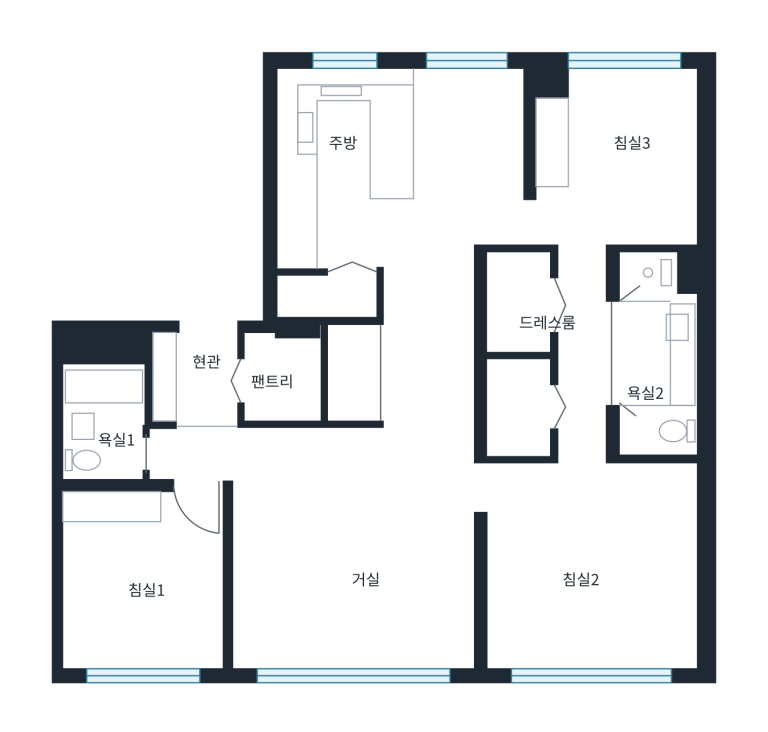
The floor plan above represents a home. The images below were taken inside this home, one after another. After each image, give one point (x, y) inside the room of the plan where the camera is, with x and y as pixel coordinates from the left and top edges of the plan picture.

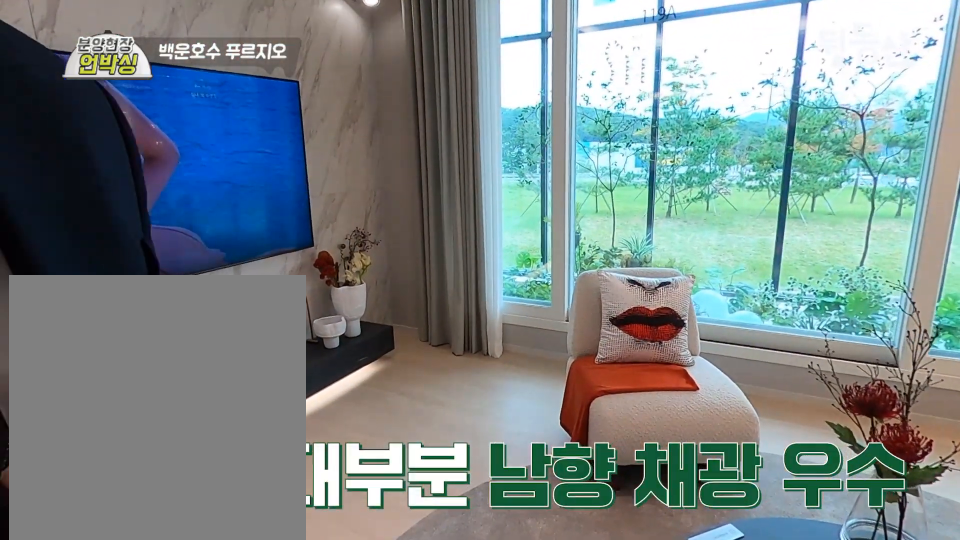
(369, 598)
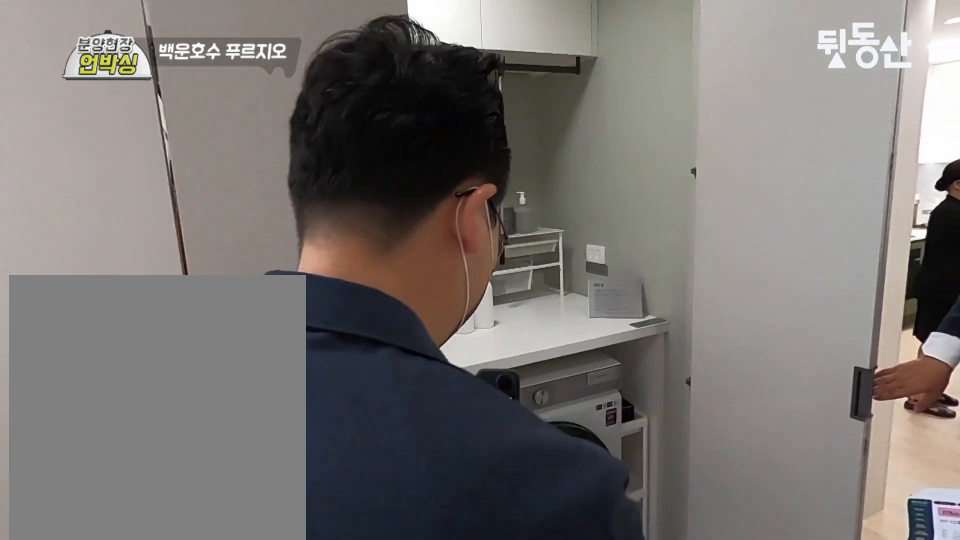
(428, 387)
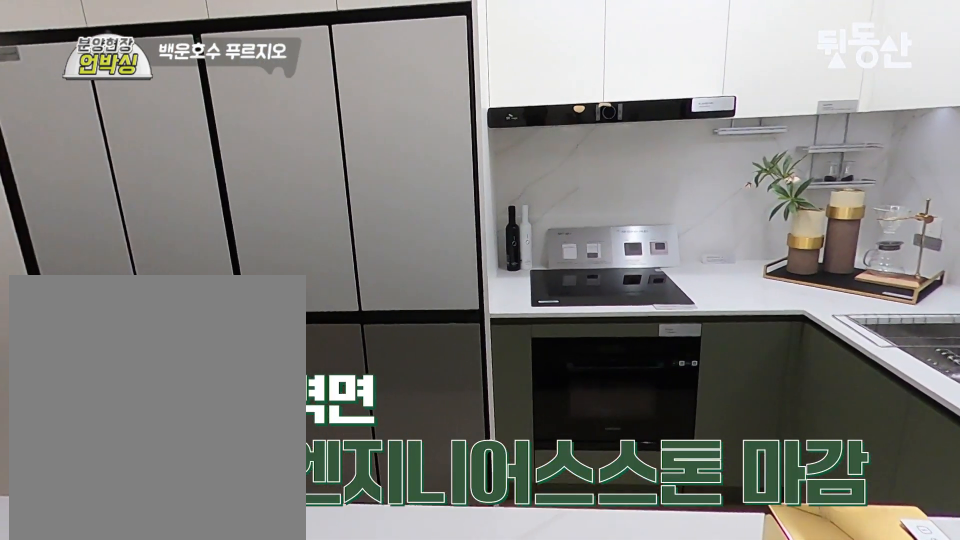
(466, 185)
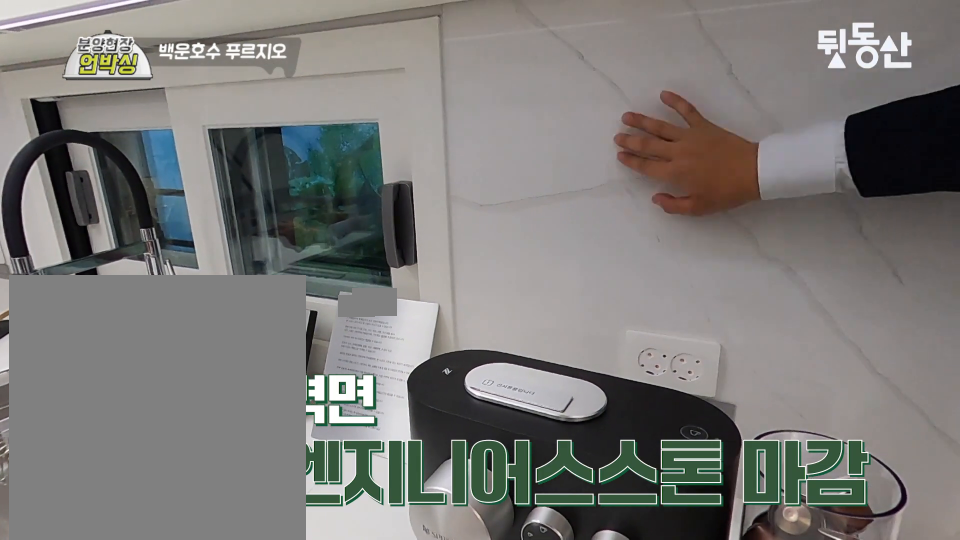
(465, 183)
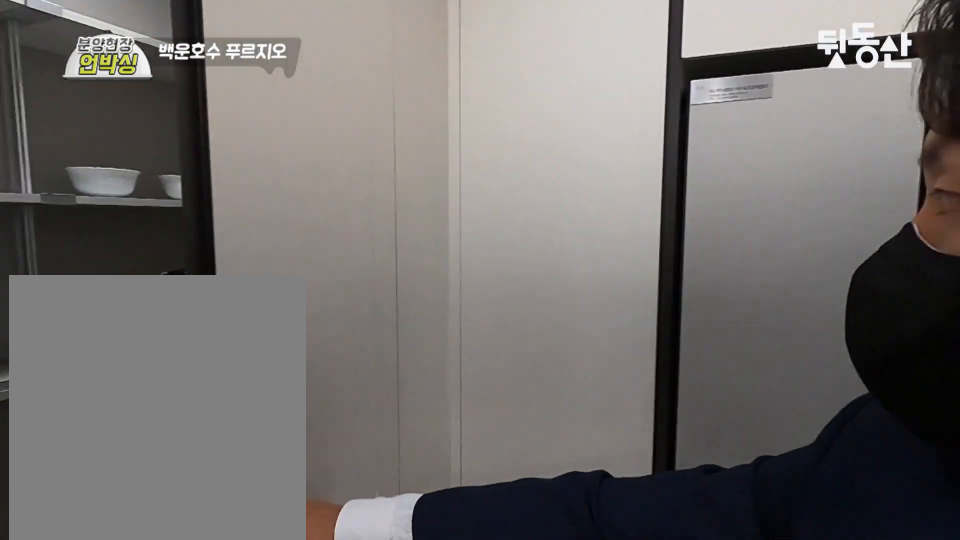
(354, 278)
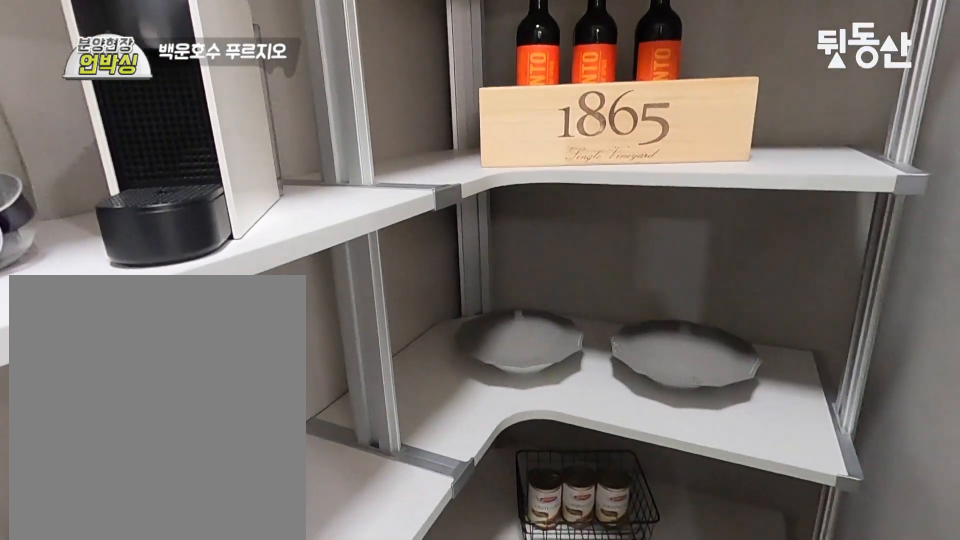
(354, 279)
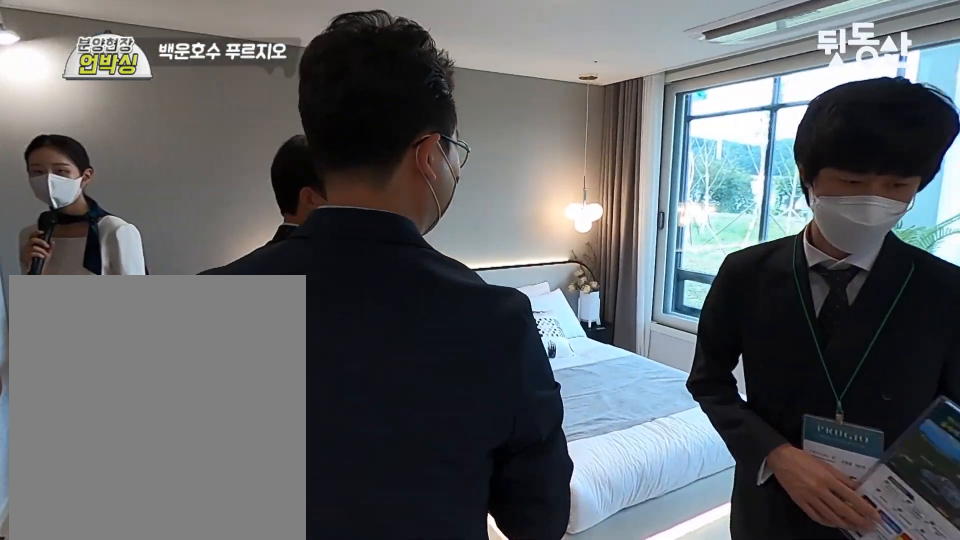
(590, 595)
